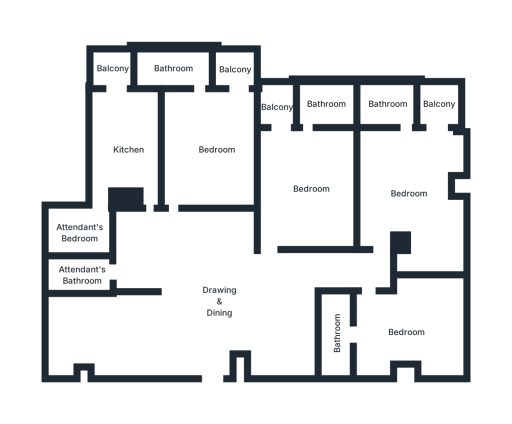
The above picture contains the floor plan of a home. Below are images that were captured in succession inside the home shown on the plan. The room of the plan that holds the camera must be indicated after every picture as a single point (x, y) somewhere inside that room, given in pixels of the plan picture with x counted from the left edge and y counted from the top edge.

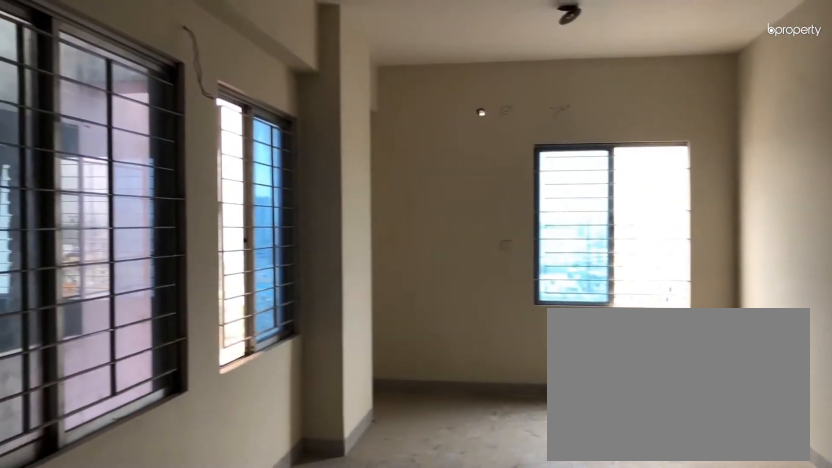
(154, 336)
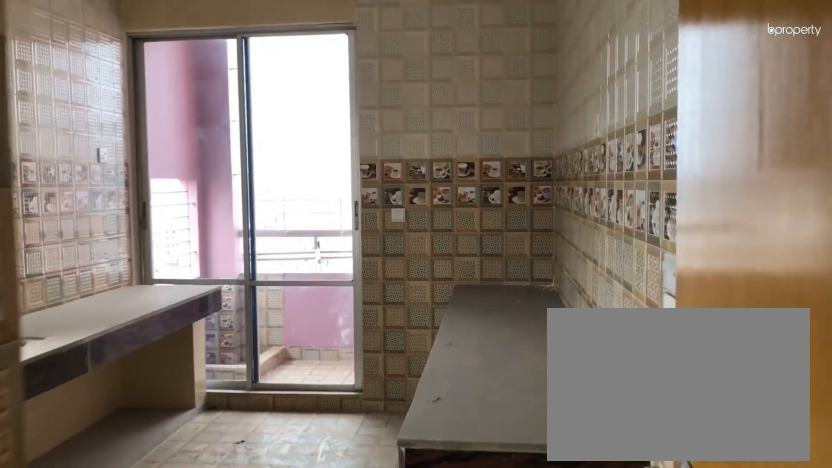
(127, 152)
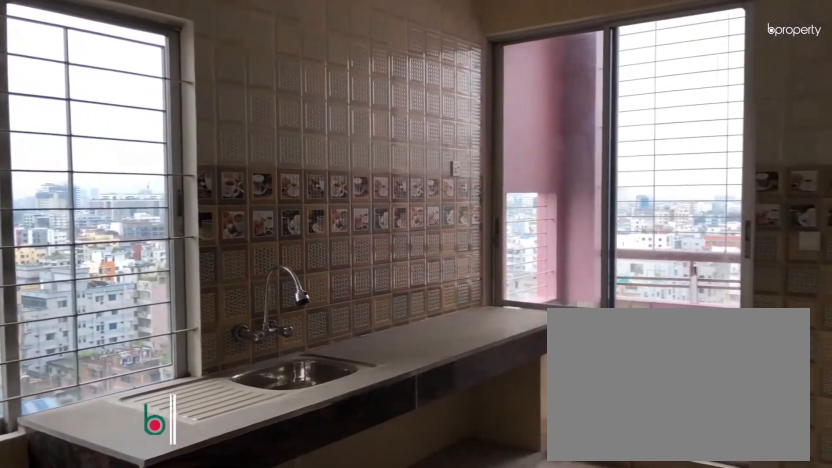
(127, 152)
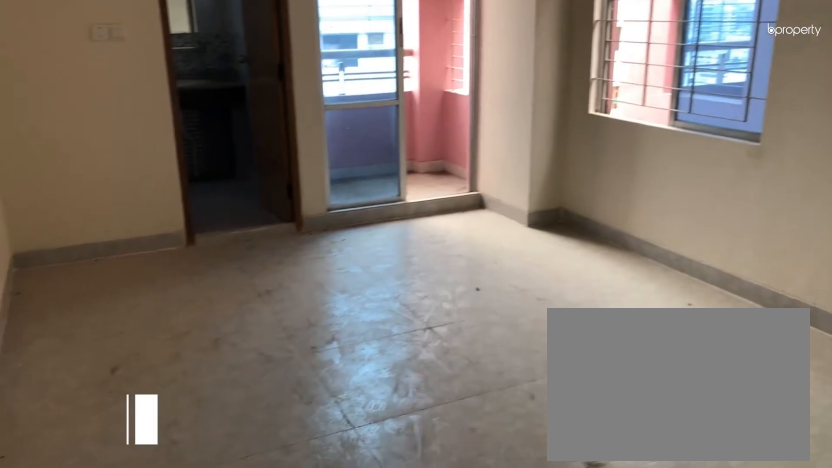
(215, 152)
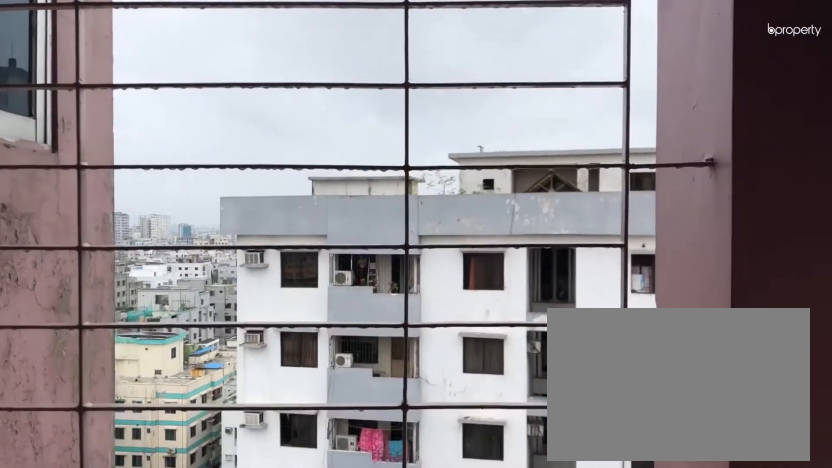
(235, 71)
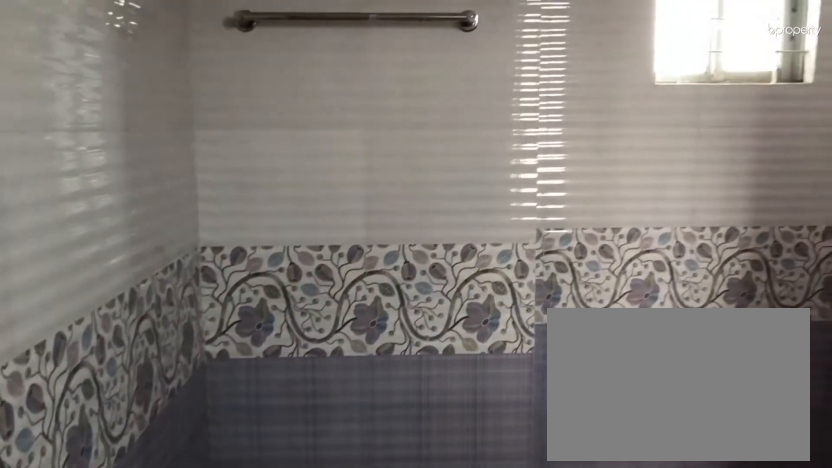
(171, 68)
